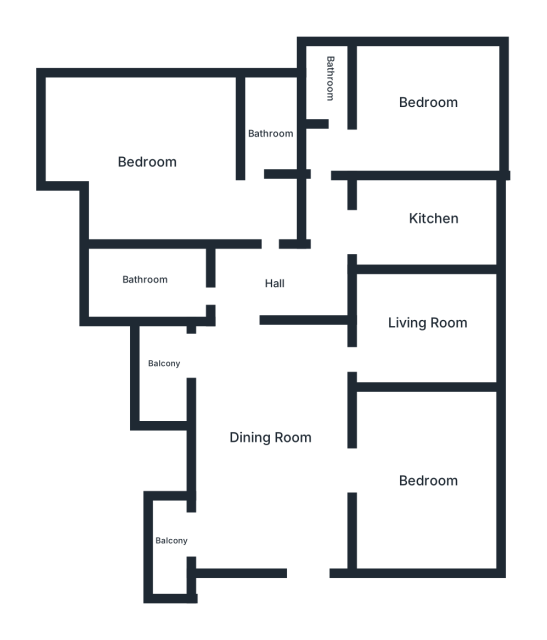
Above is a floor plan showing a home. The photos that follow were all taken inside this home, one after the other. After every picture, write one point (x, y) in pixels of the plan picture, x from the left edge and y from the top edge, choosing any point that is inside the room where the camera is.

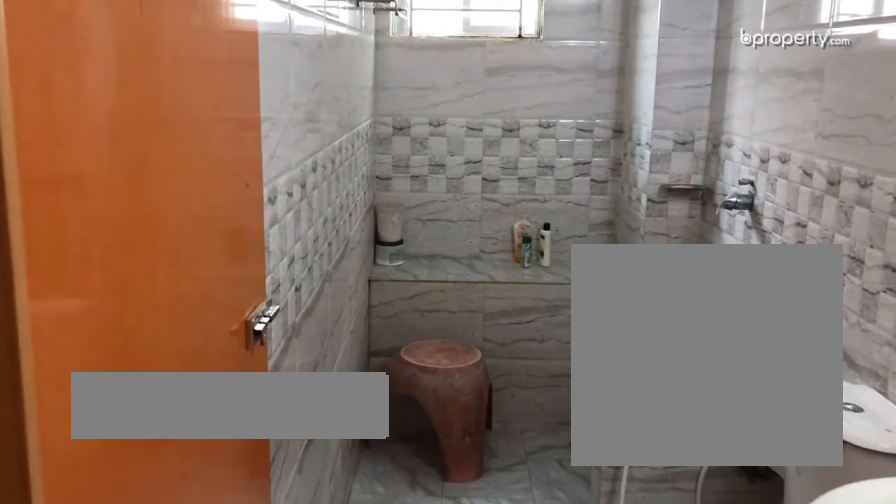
(270, 131)
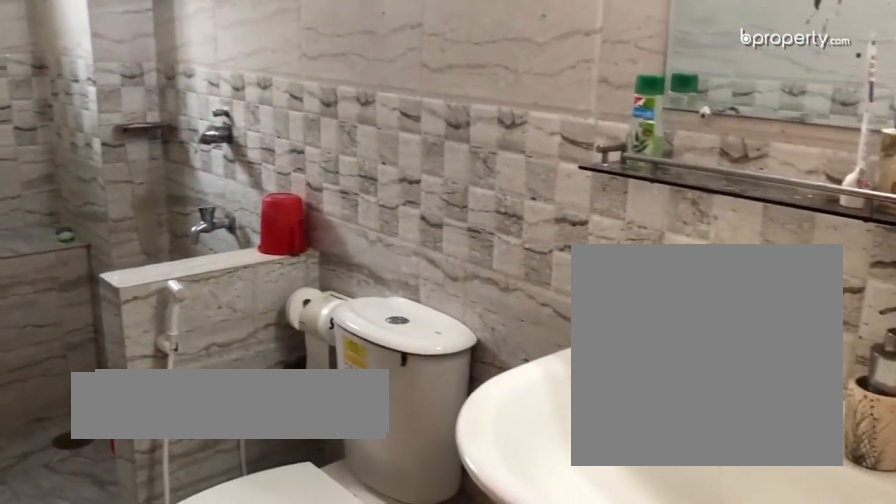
(270, 131)
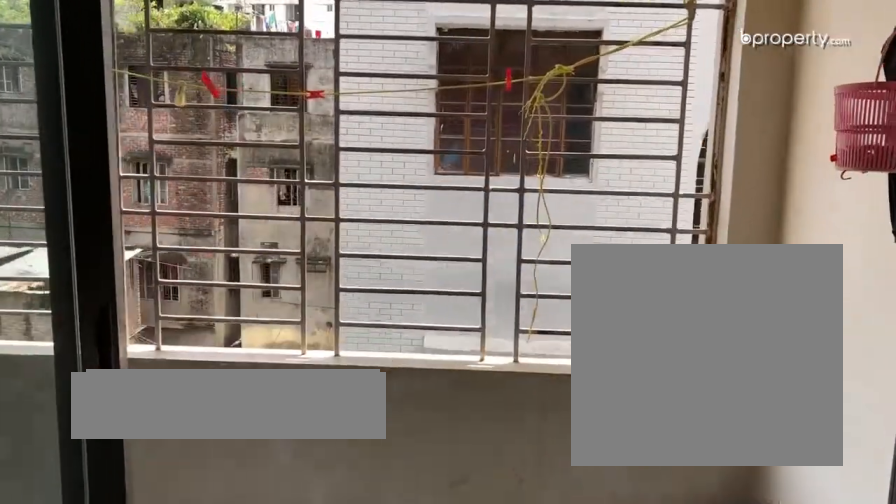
(156, 355)
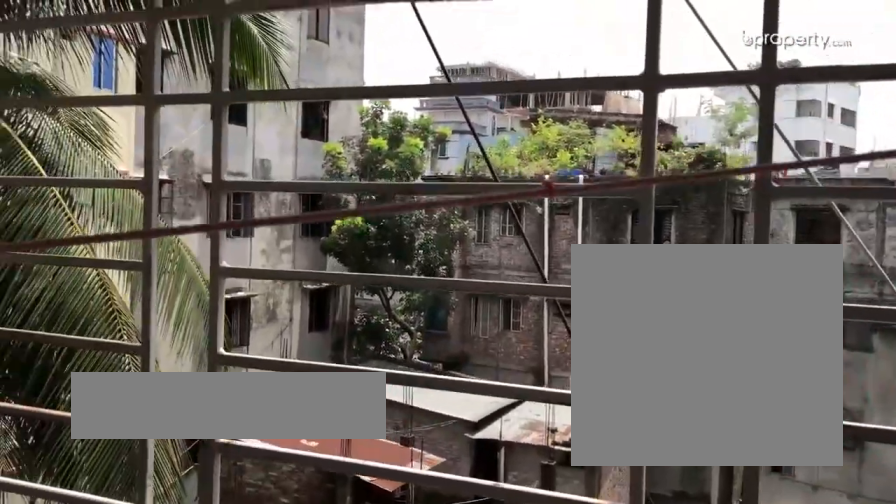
(173, 544)
